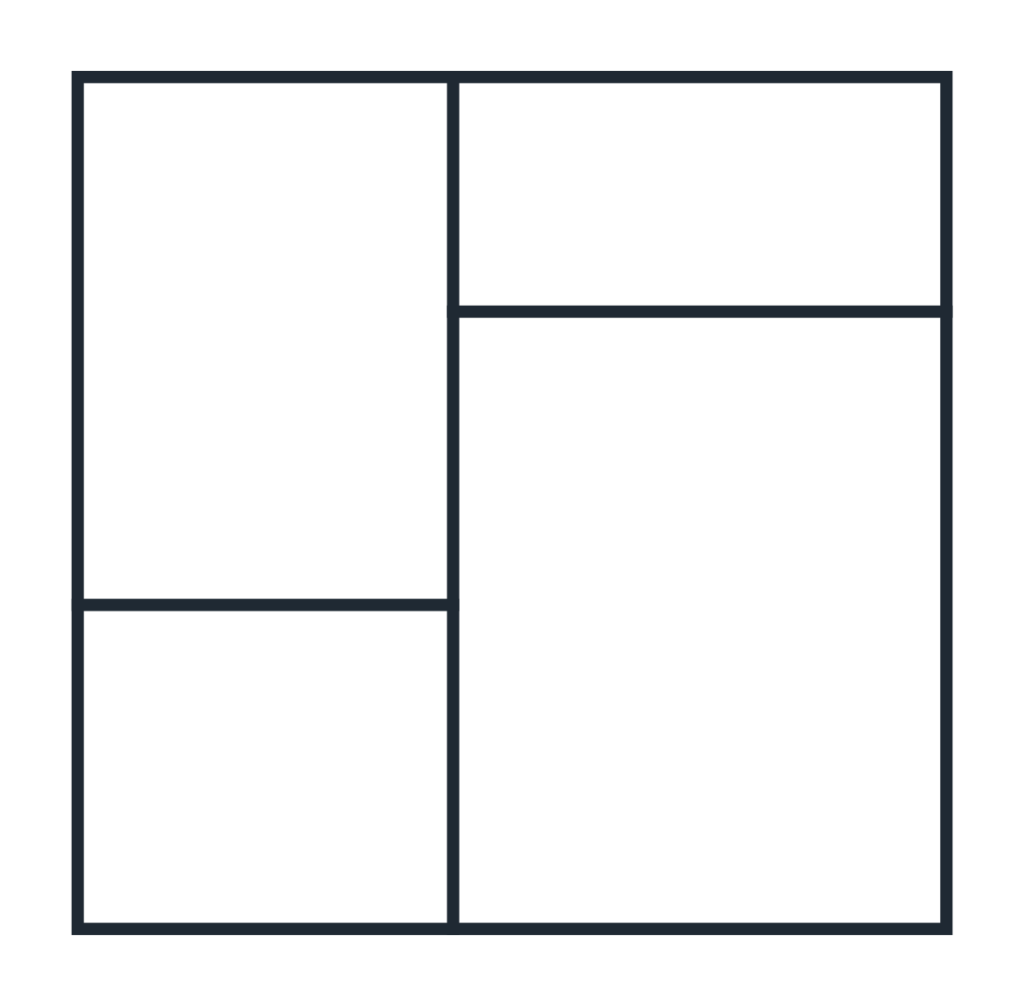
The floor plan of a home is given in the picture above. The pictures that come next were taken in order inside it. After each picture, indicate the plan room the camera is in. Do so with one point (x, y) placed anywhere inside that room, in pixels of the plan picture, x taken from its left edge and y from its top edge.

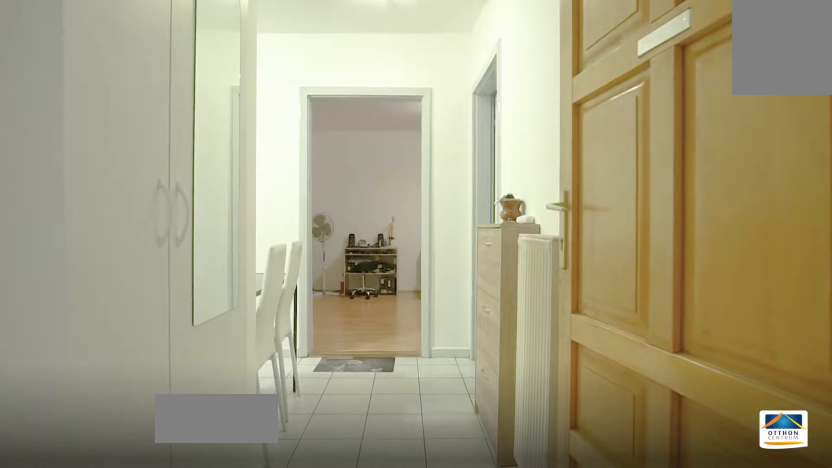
(768, 431)
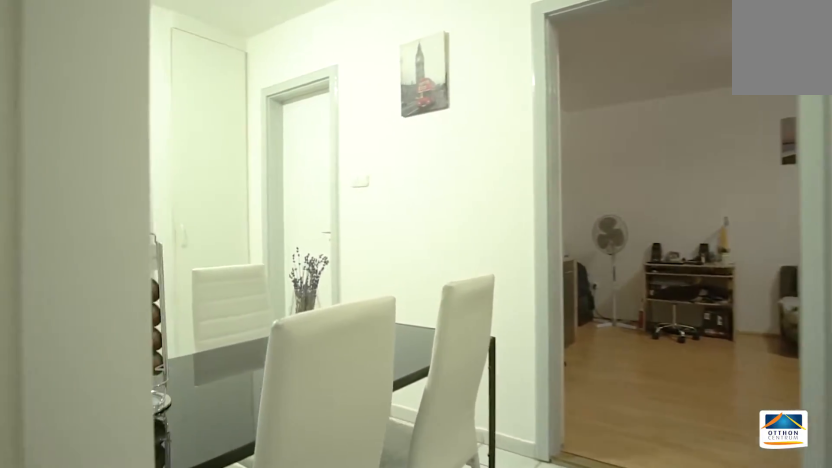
(768, 433)
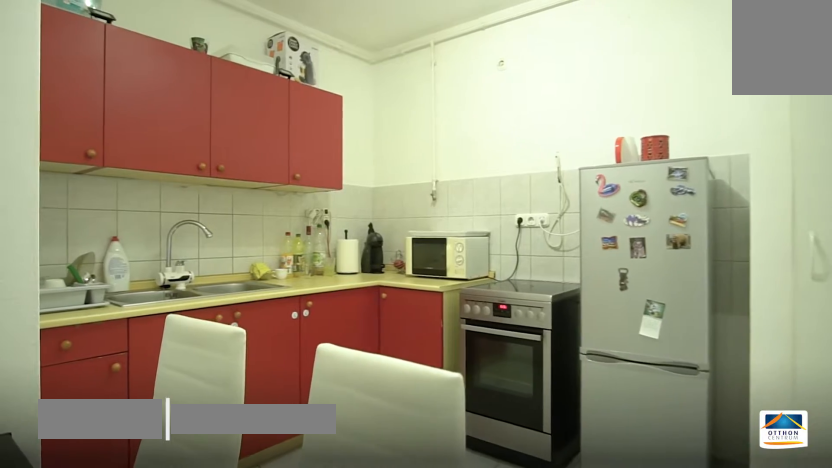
(690, 600)
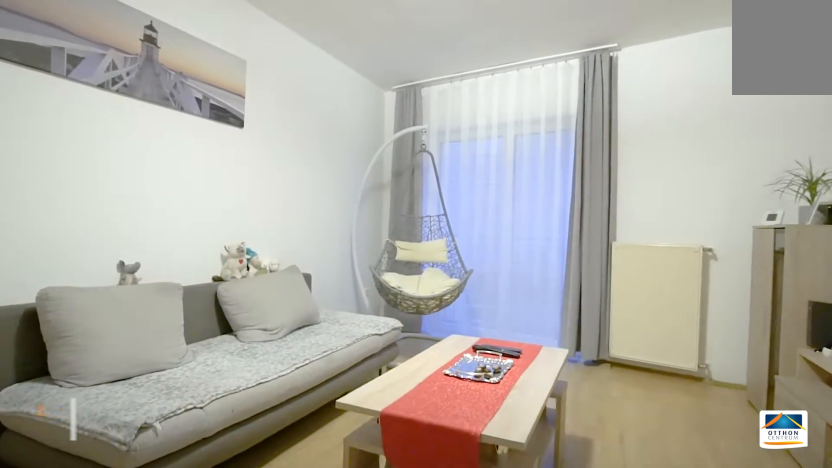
(306, 361)
